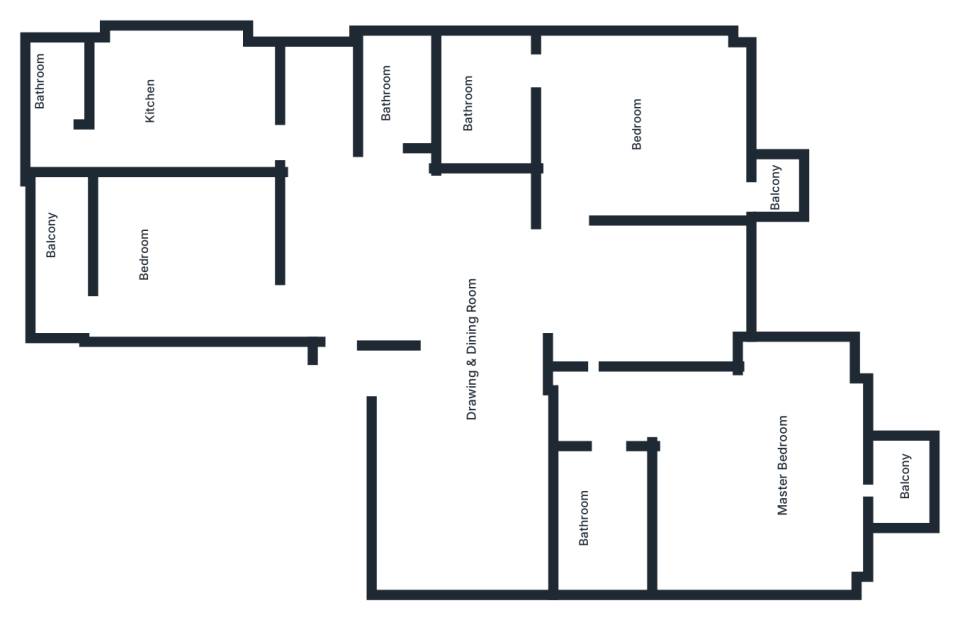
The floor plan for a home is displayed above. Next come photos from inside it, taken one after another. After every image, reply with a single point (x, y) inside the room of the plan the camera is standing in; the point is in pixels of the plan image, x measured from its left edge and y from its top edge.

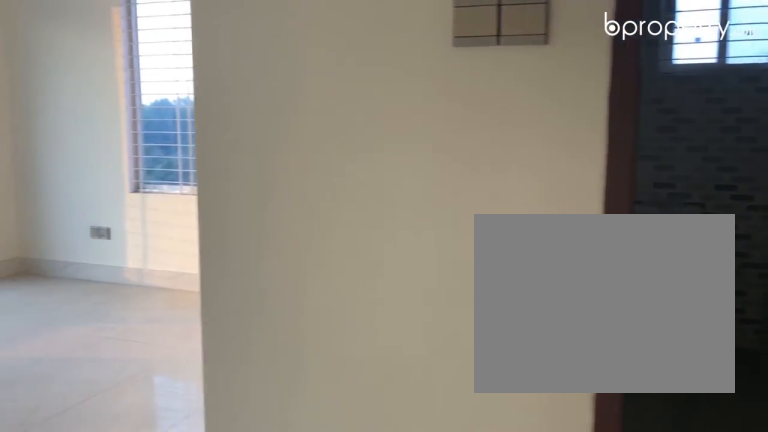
(765, 461)
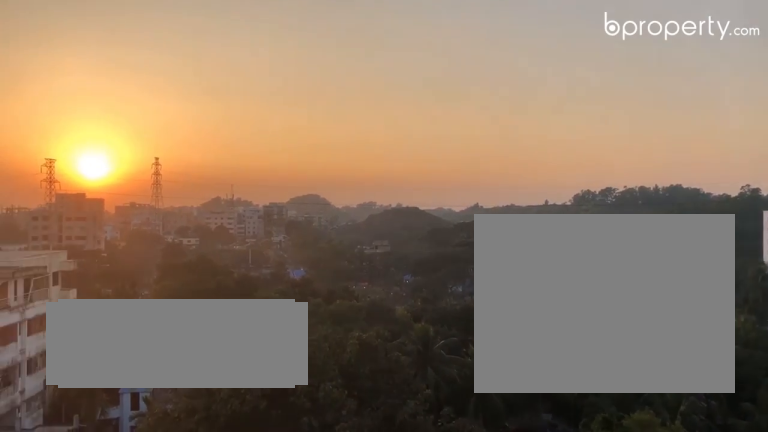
(906, 484)
